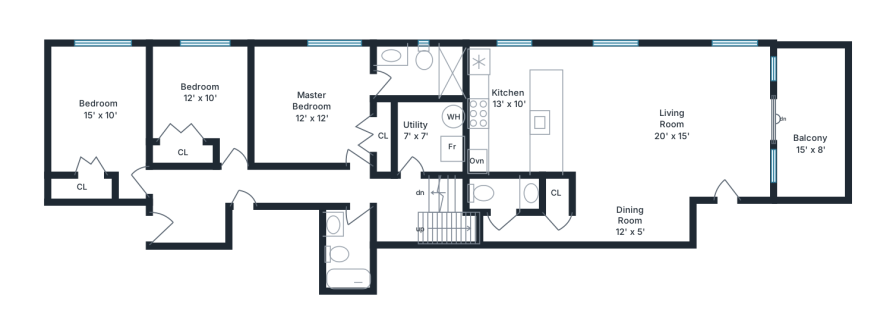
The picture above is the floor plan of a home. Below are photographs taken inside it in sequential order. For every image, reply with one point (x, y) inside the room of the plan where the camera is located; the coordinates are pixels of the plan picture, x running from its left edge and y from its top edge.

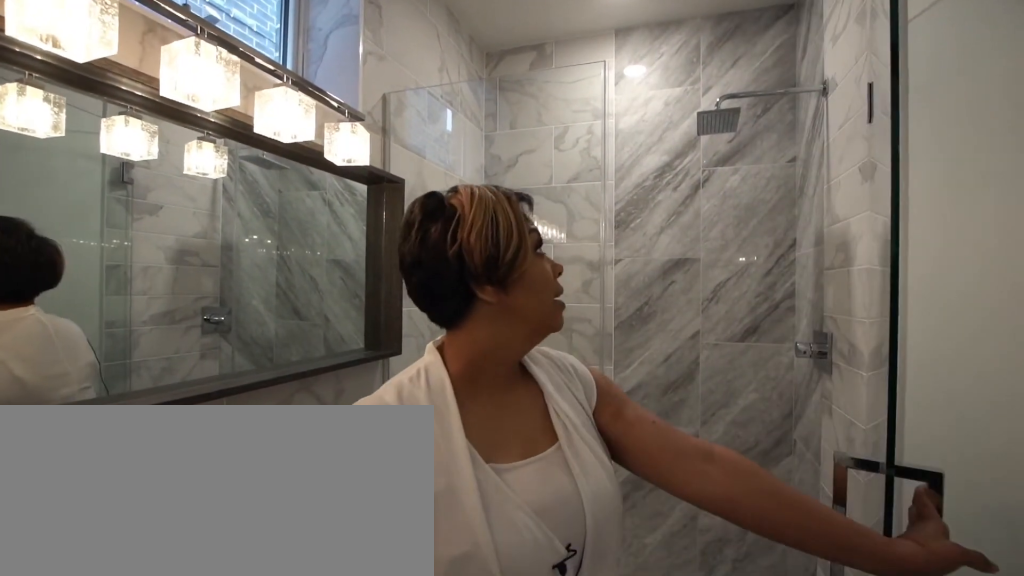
(412, 79)
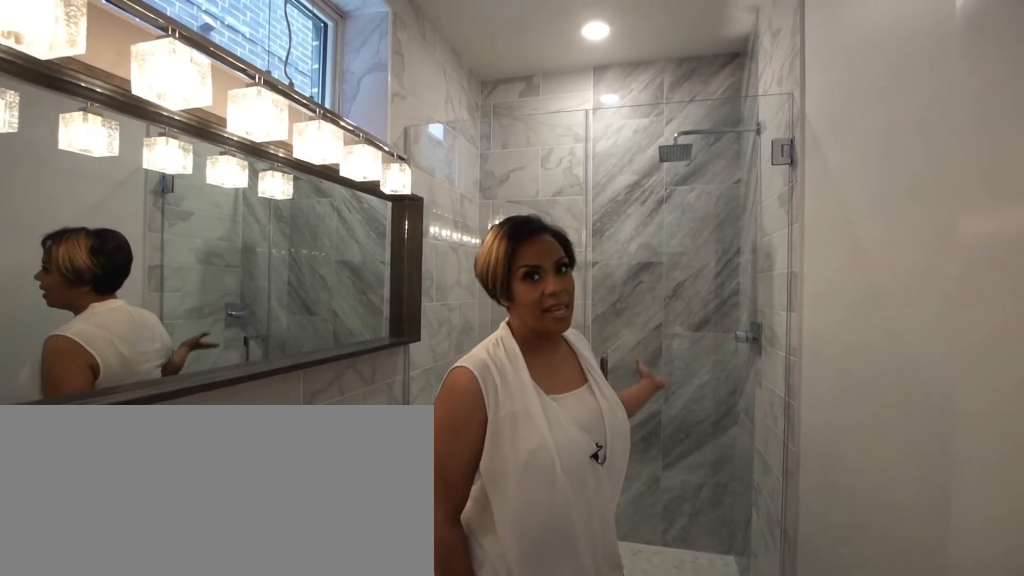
(412, 79)
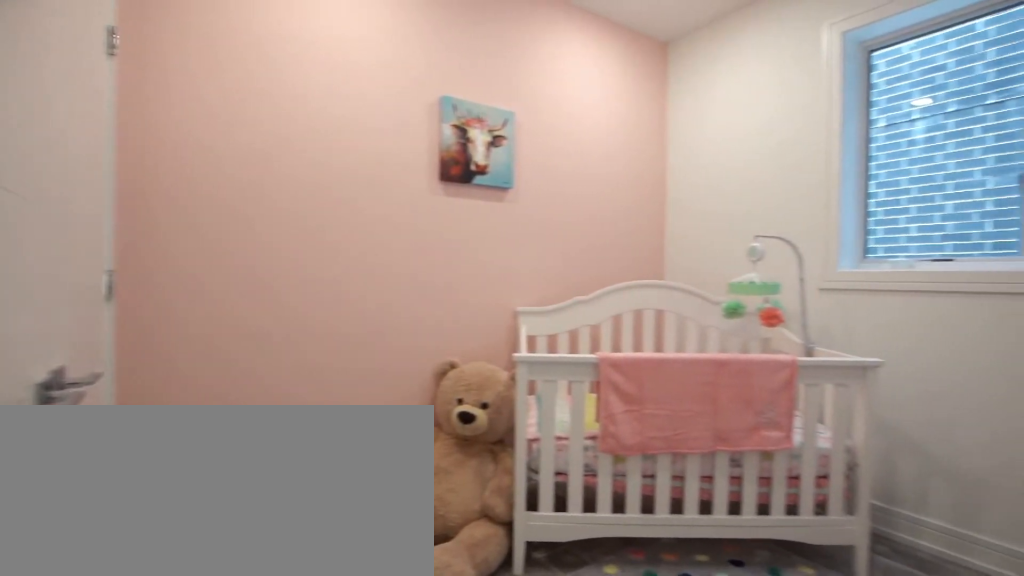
(203, 95)
